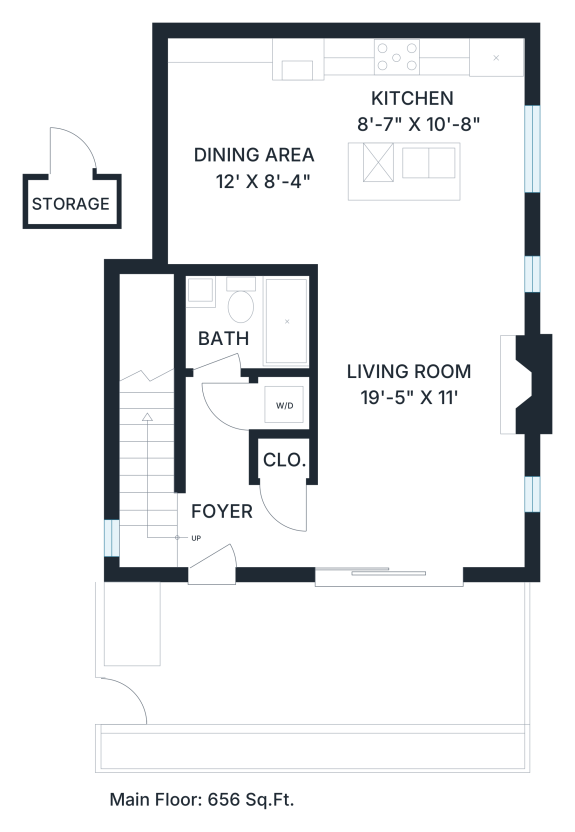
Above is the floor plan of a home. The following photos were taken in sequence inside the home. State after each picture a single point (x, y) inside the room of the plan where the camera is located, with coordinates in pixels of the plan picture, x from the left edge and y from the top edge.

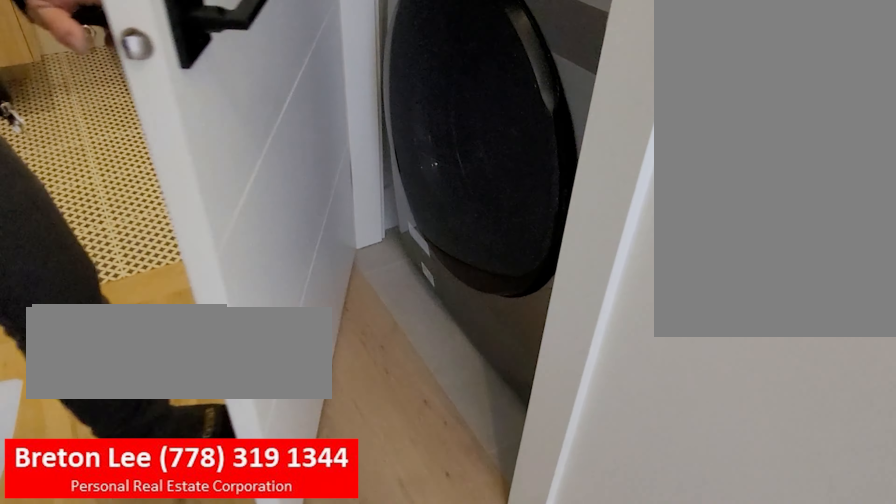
(286, 403)
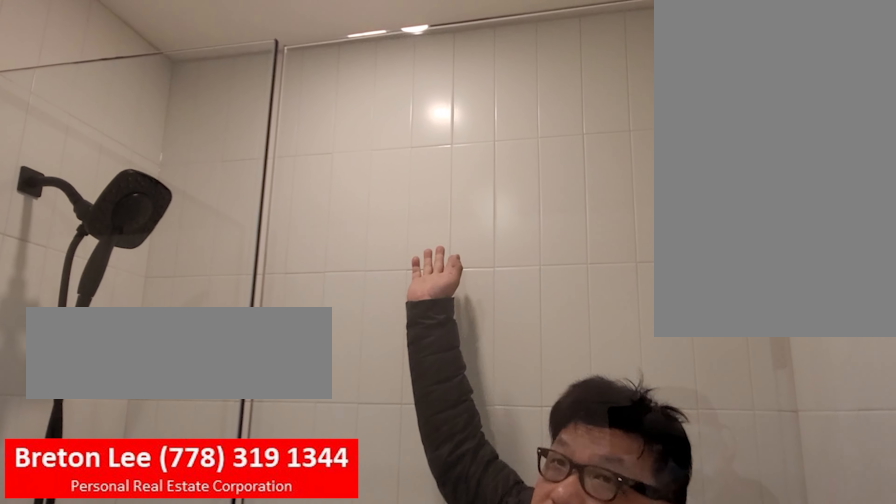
(225, 342)
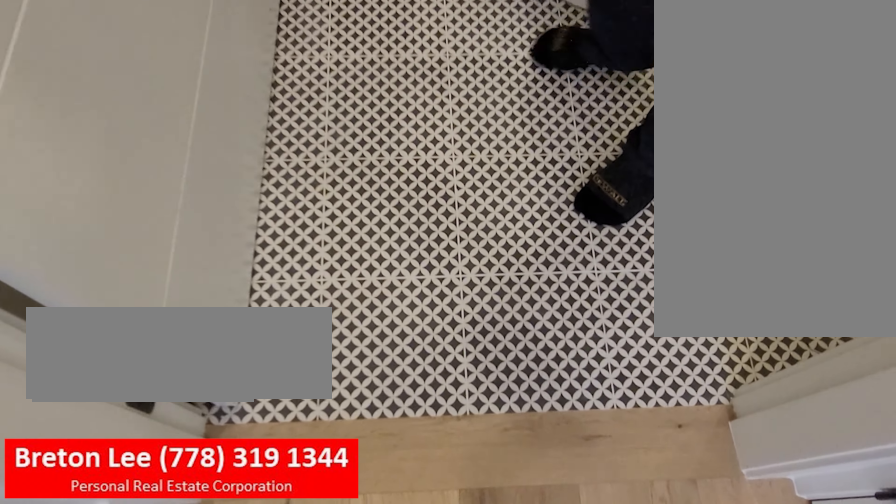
(225, 342)
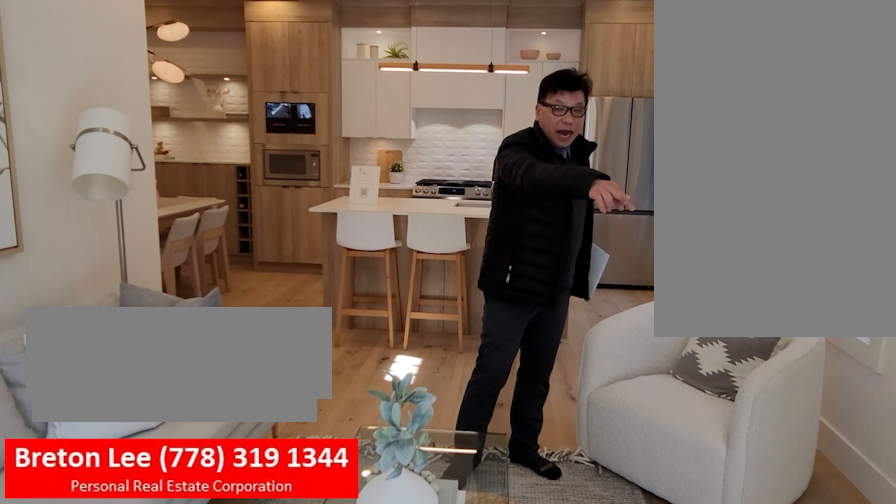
(405, 449)
